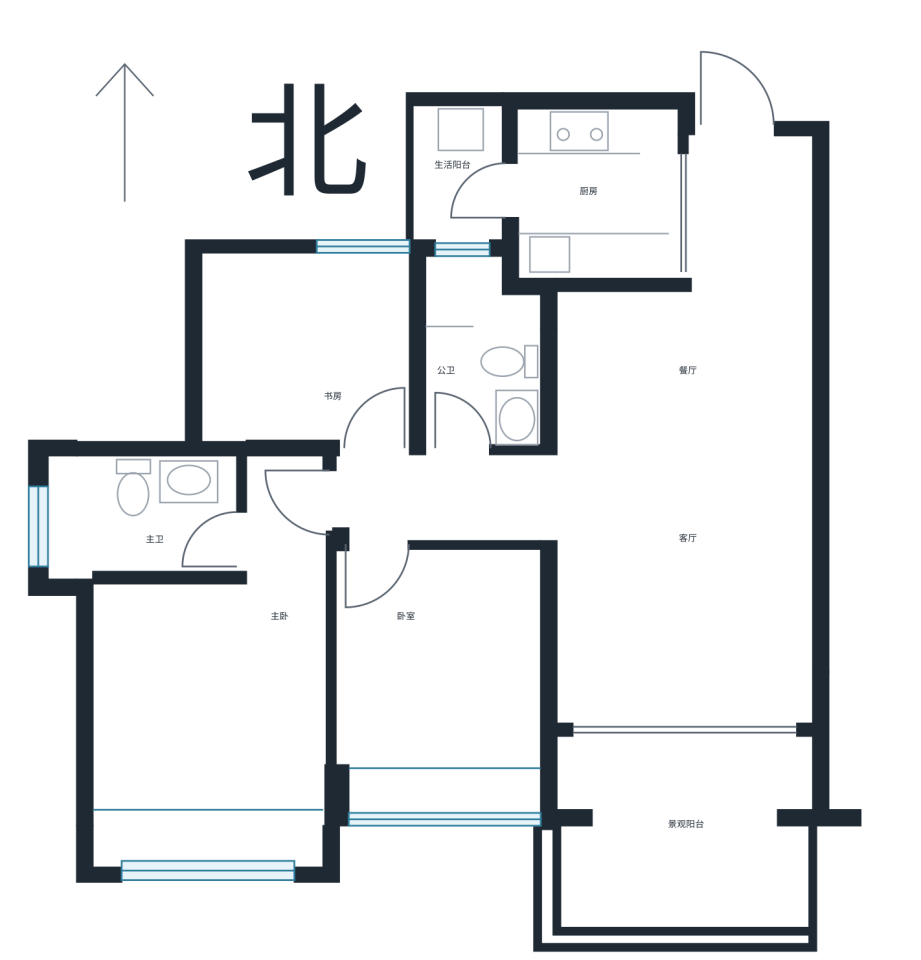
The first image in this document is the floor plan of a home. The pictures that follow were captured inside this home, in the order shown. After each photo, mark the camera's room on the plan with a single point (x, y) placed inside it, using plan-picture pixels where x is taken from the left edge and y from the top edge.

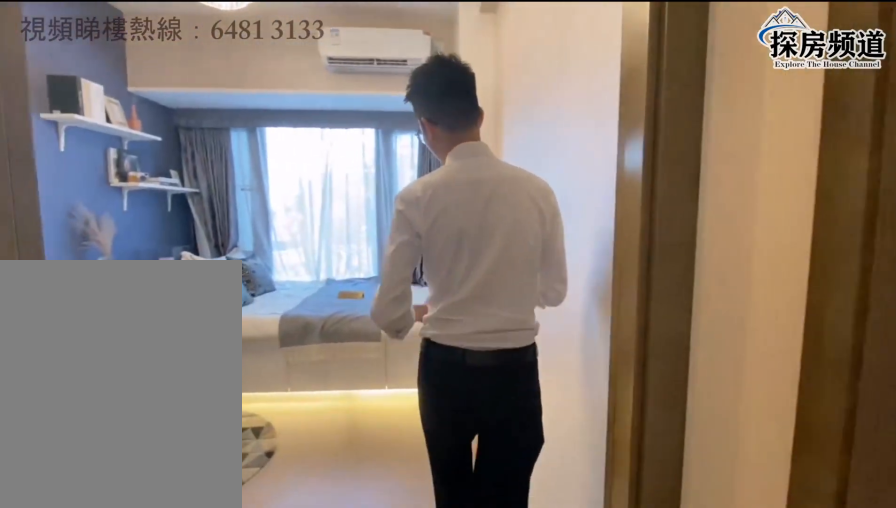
(449, 669)
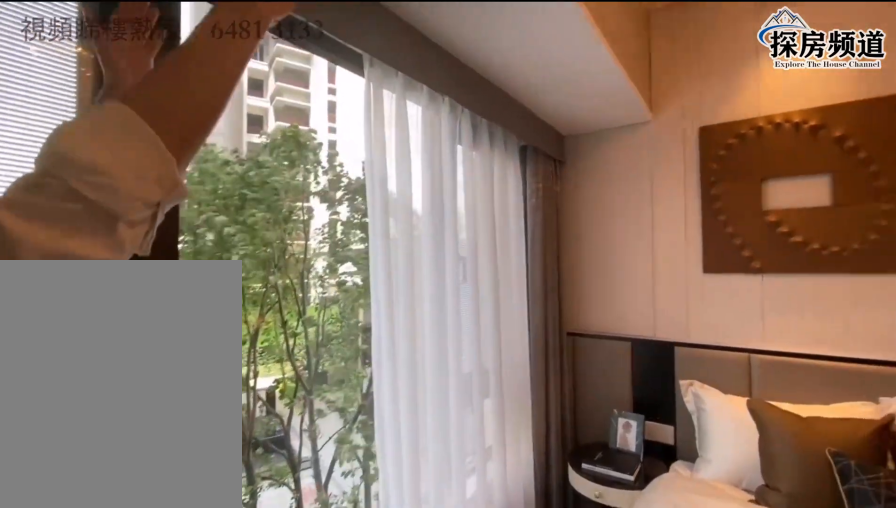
(186, 735)
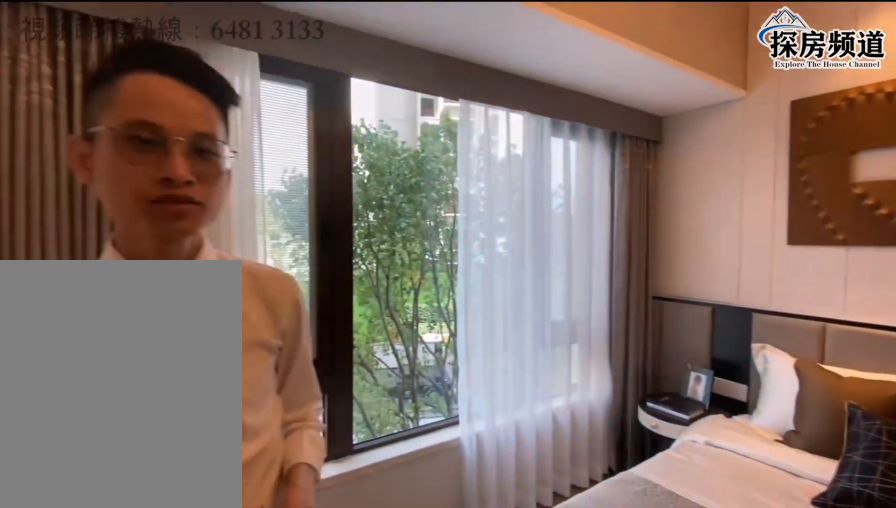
(189, 731)
